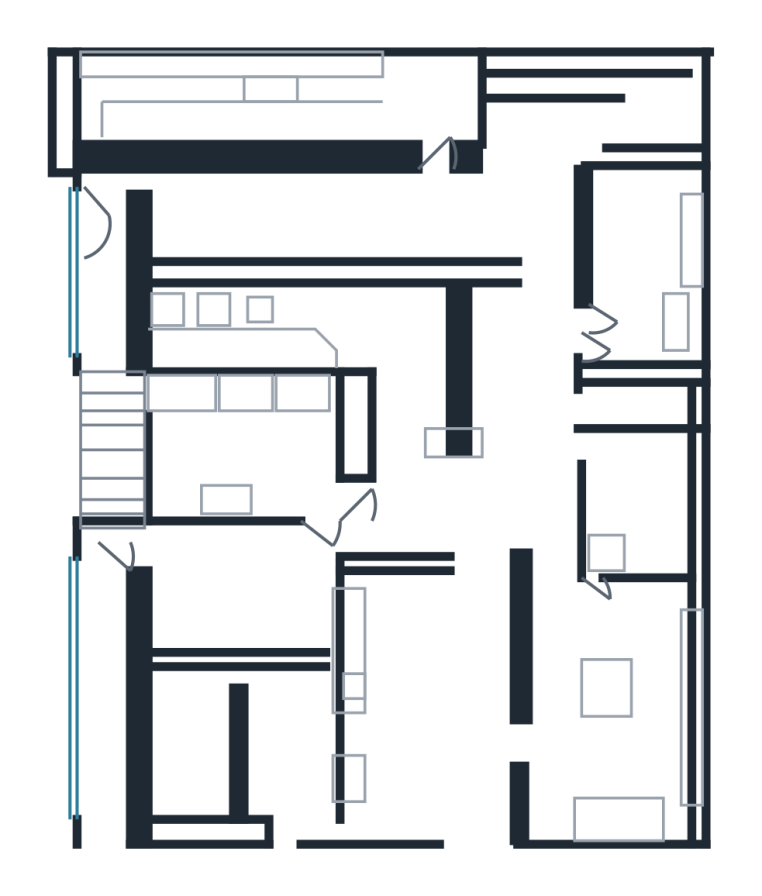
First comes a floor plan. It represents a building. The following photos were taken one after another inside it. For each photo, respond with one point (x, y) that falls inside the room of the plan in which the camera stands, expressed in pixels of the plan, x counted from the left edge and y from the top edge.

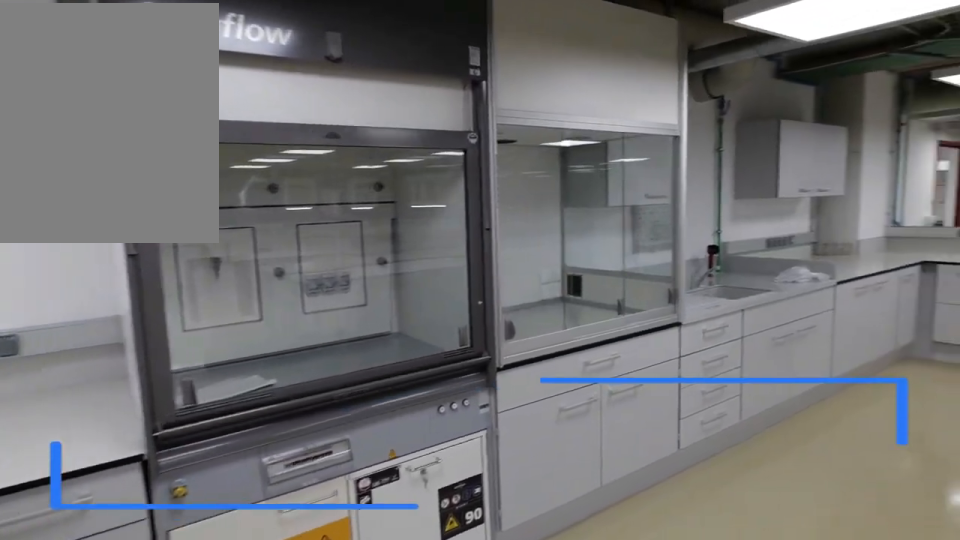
(423, 702)
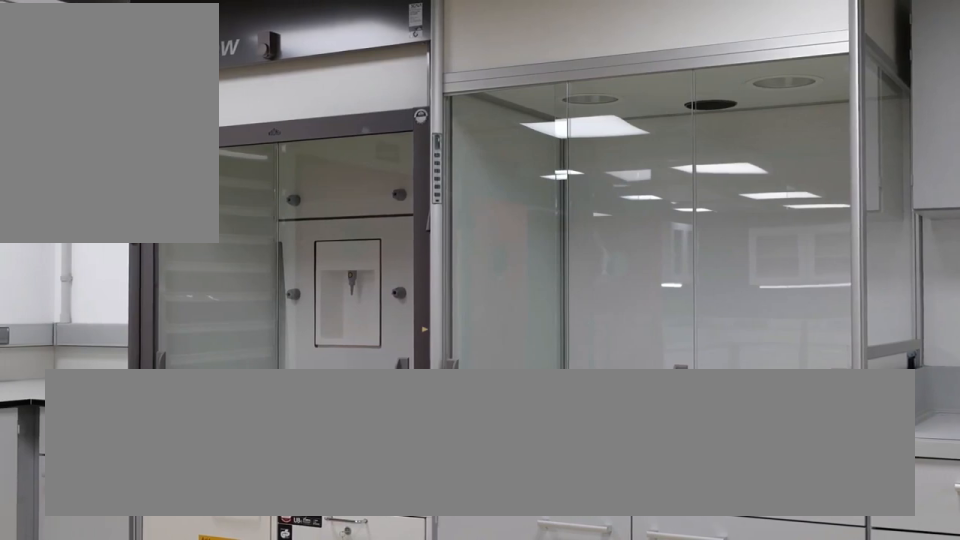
(423, 702)
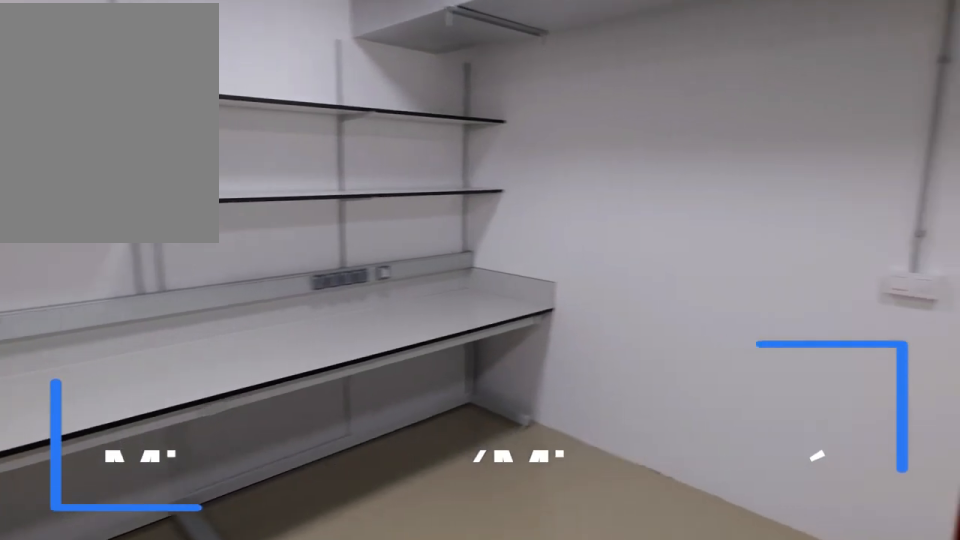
(236, 592)
